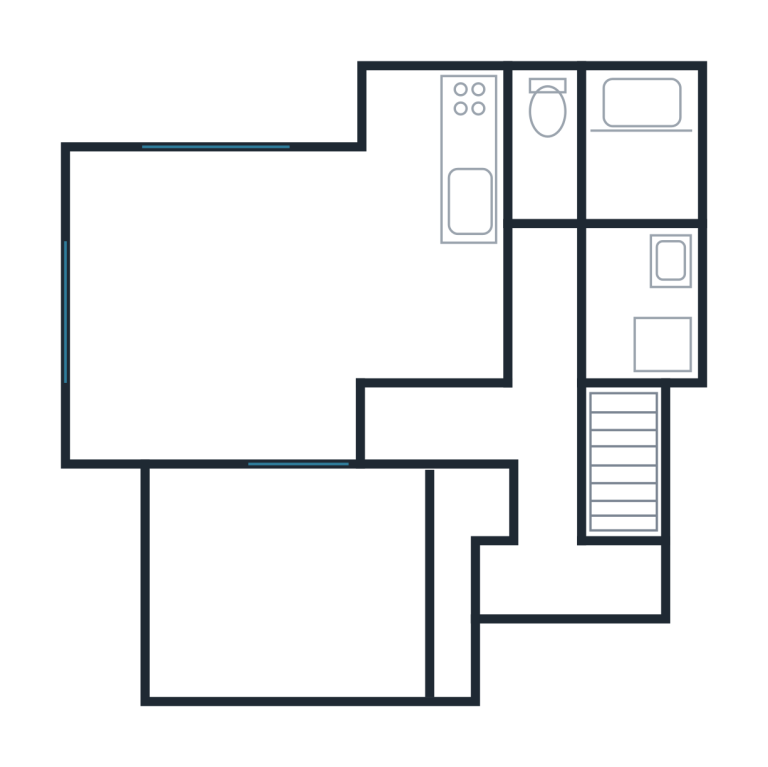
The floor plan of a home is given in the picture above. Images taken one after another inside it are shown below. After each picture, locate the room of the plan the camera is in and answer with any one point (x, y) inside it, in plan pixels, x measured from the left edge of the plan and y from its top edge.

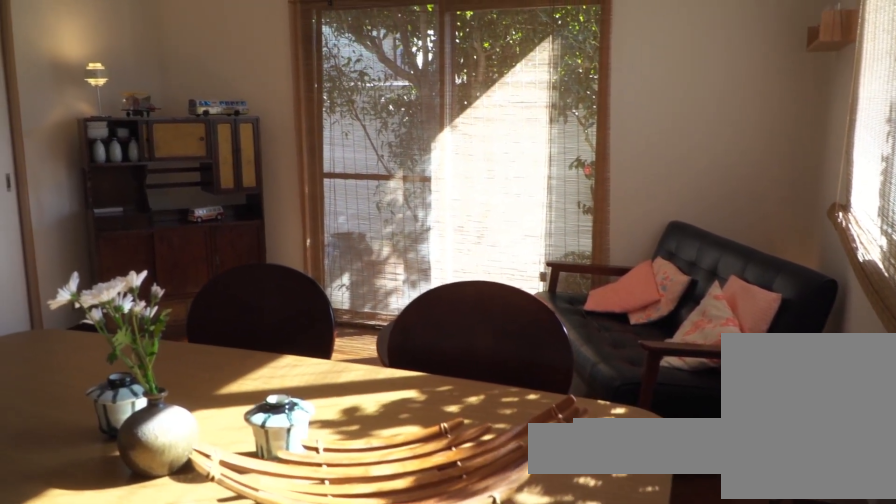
(218, 304)
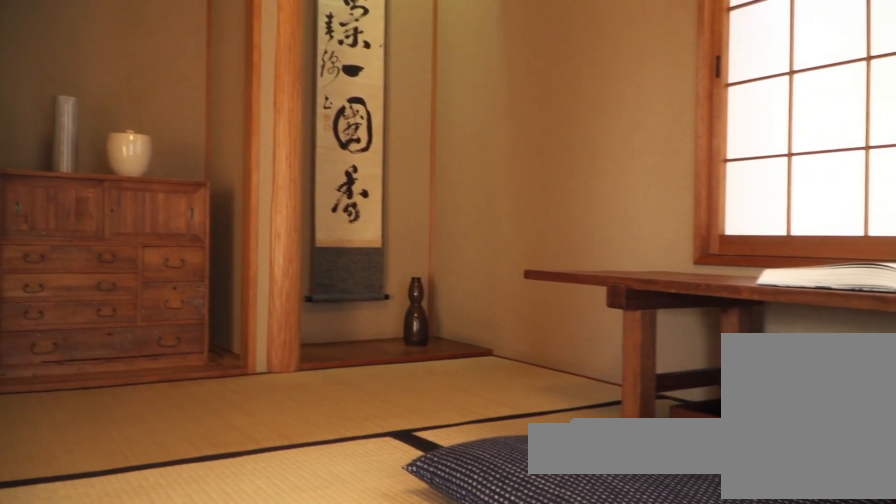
(316, 579)
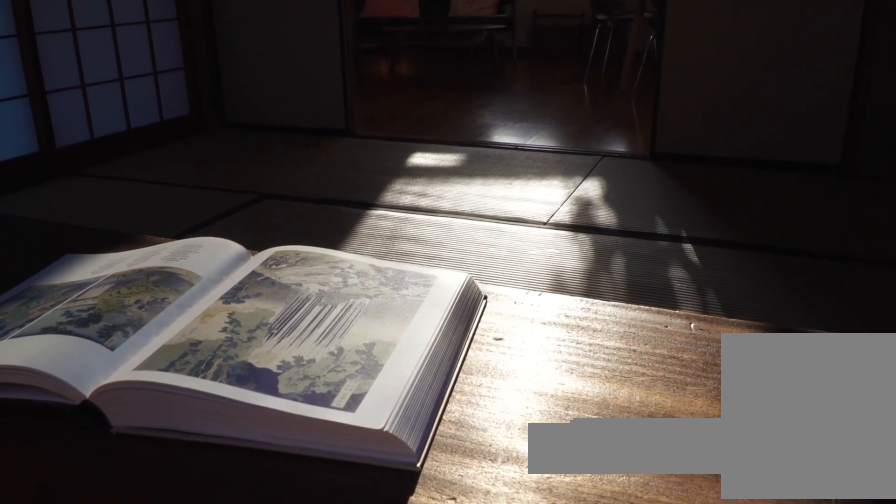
(317, 579)
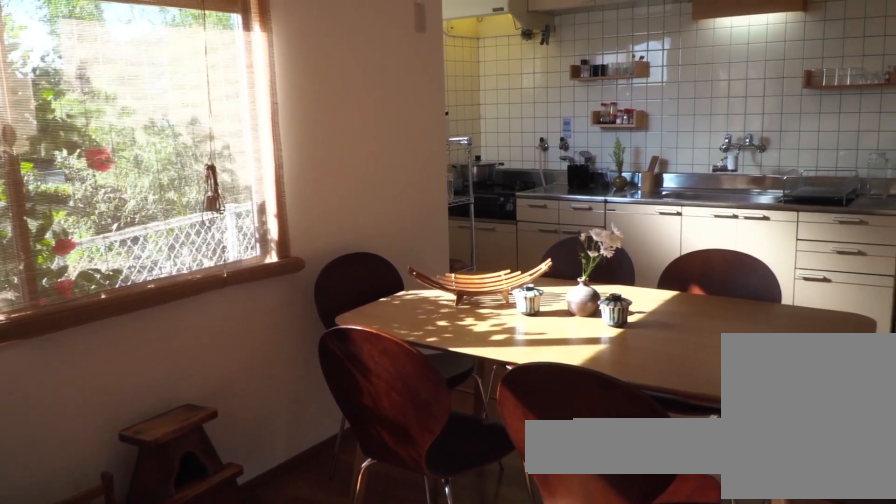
(432, 227)
